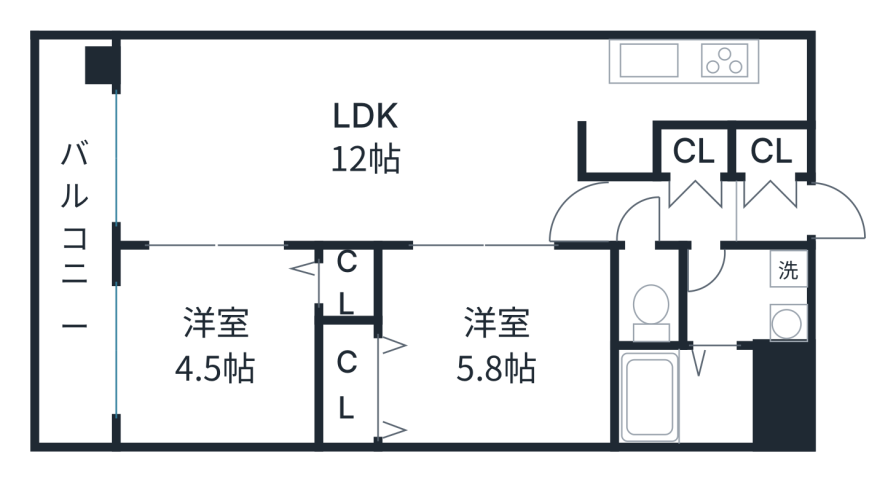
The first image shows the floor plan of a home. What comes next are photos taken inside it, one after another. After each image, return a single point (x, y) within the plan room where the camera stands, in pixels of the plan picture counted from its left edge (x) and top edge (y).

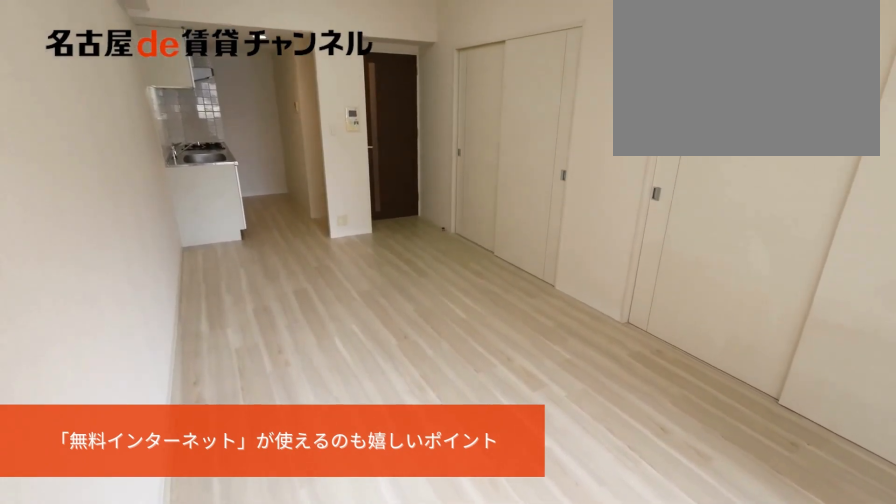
(360, 140)
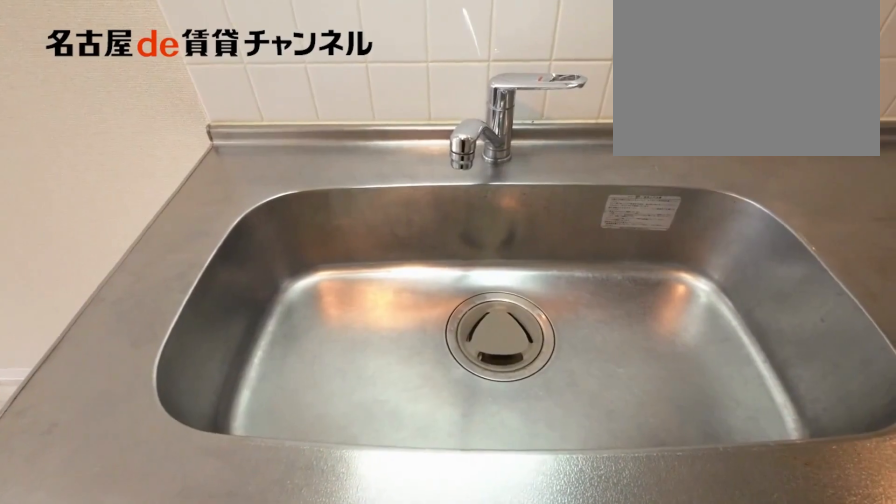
(696, 81)
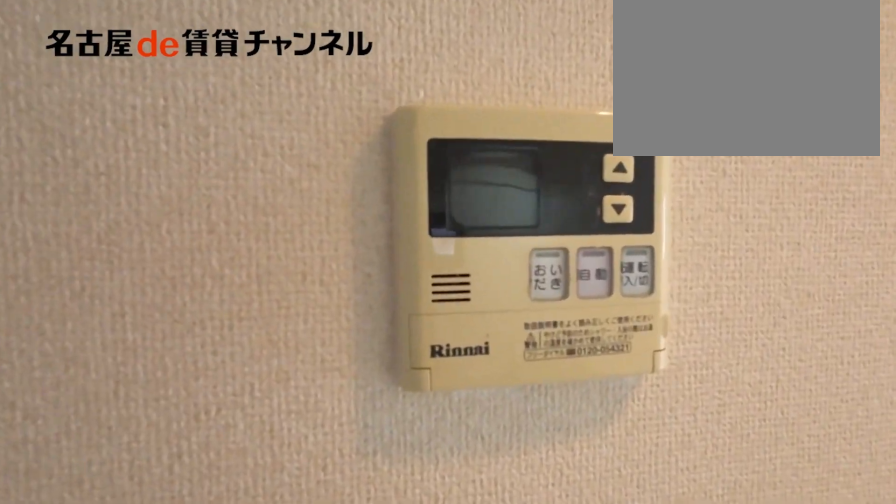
(696, 81)
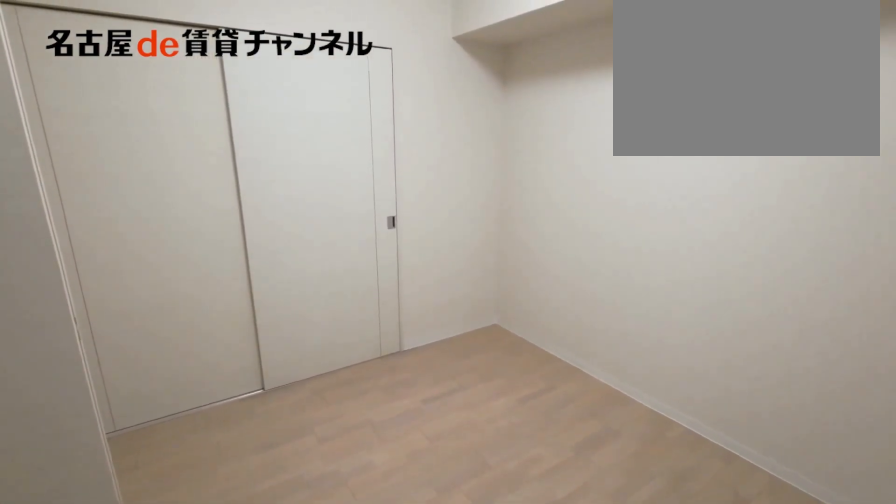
(475, 346)
